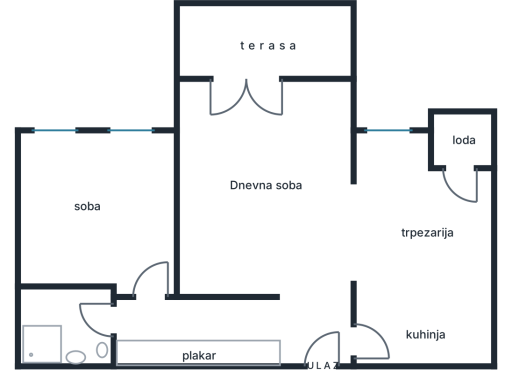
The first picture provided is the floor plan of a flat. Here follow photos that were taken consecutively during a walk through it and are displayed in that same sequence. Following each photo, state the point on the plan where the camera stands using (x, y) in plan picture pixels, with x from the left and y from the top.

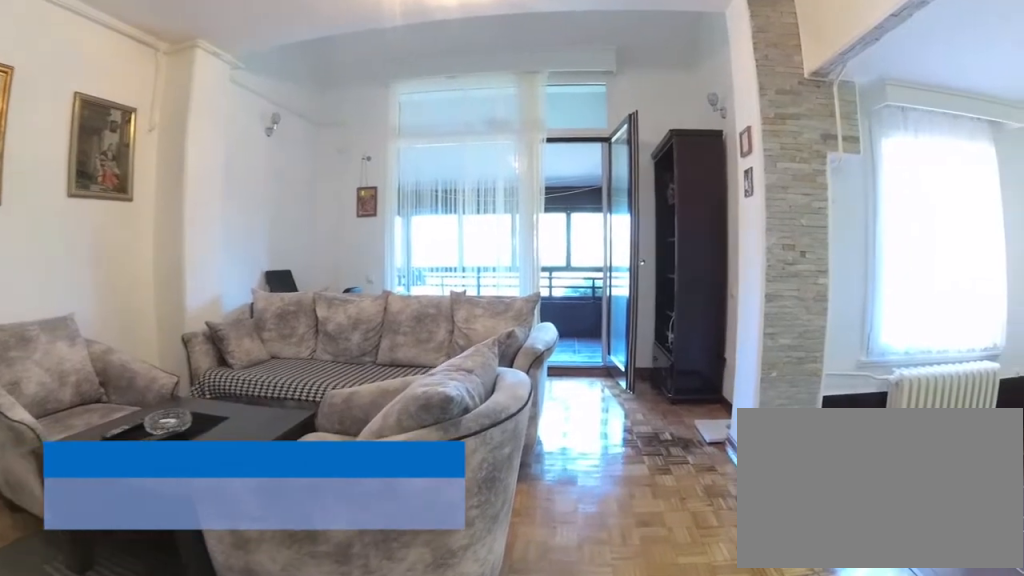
(306, 272)
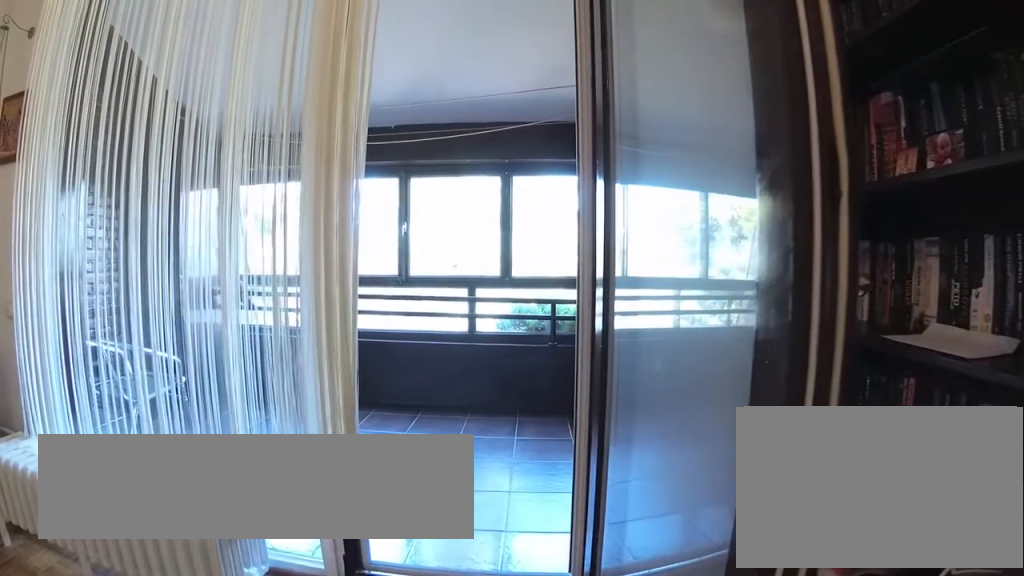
(268, 142)
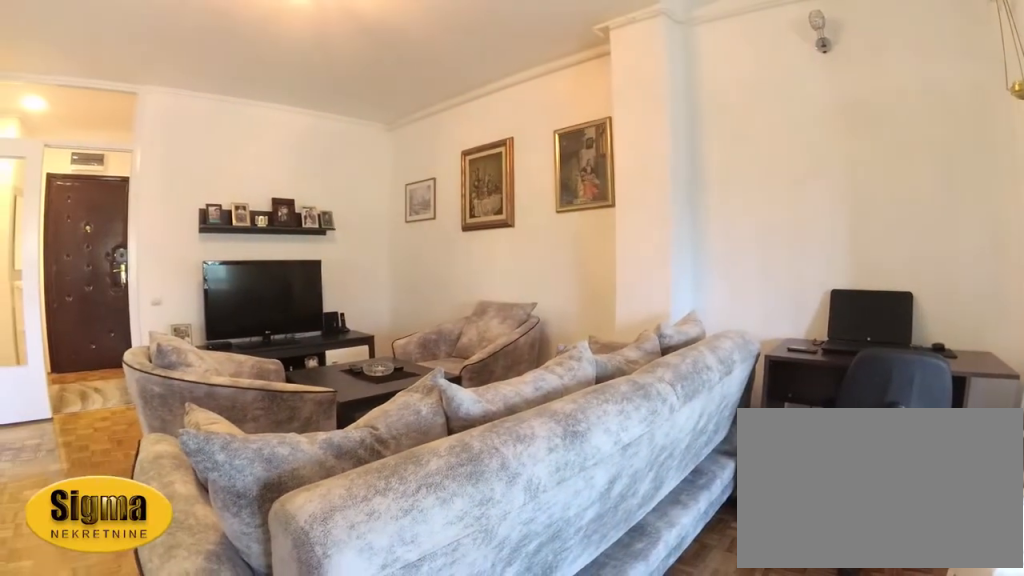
(288, 100)
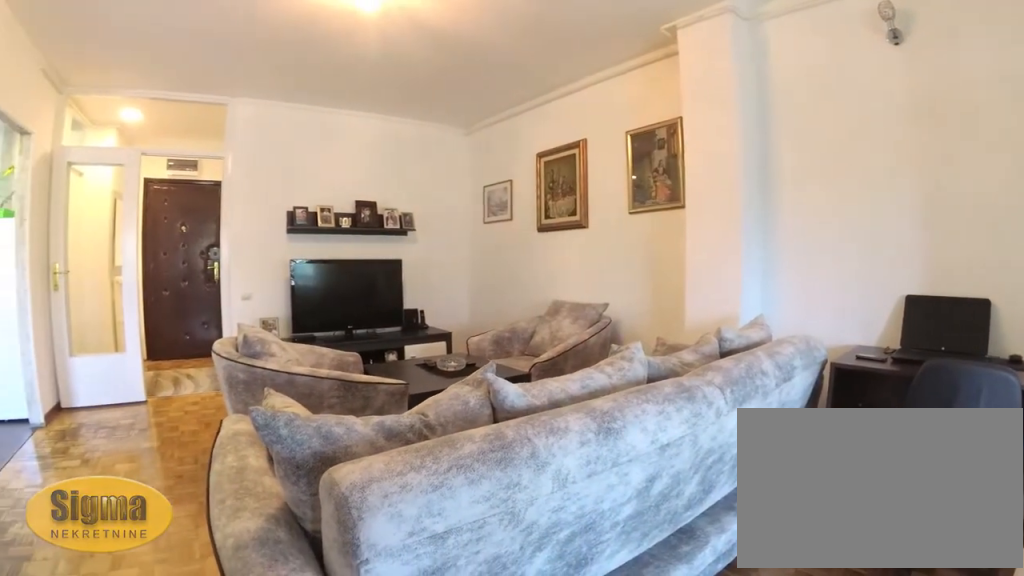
(285, 96)
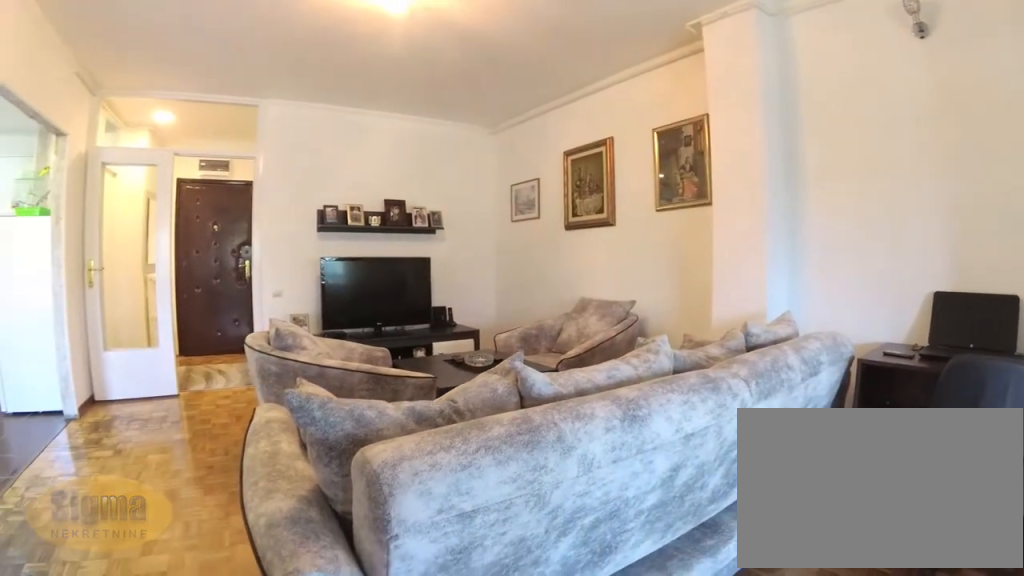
(285, 96)
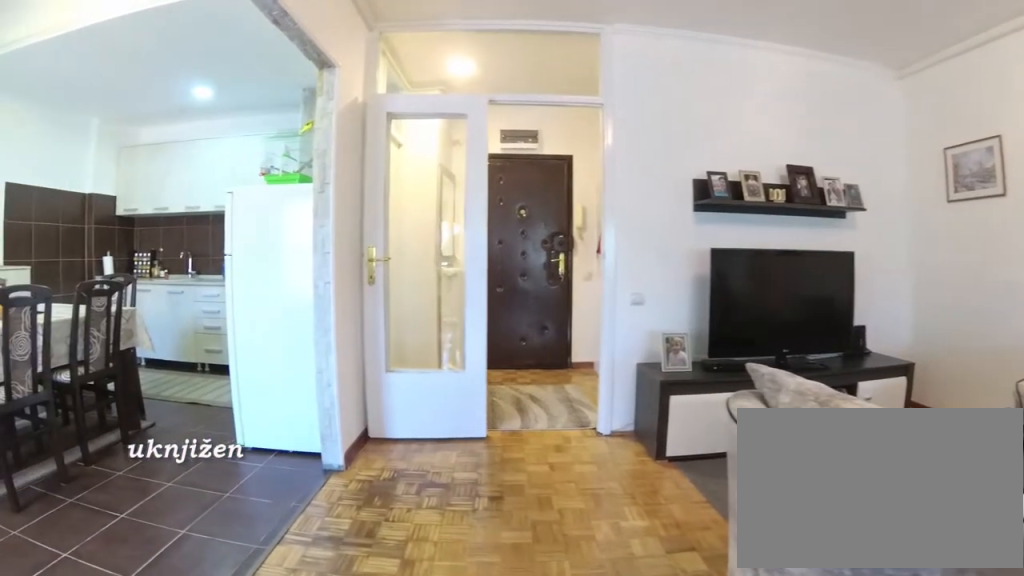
(306, 188)
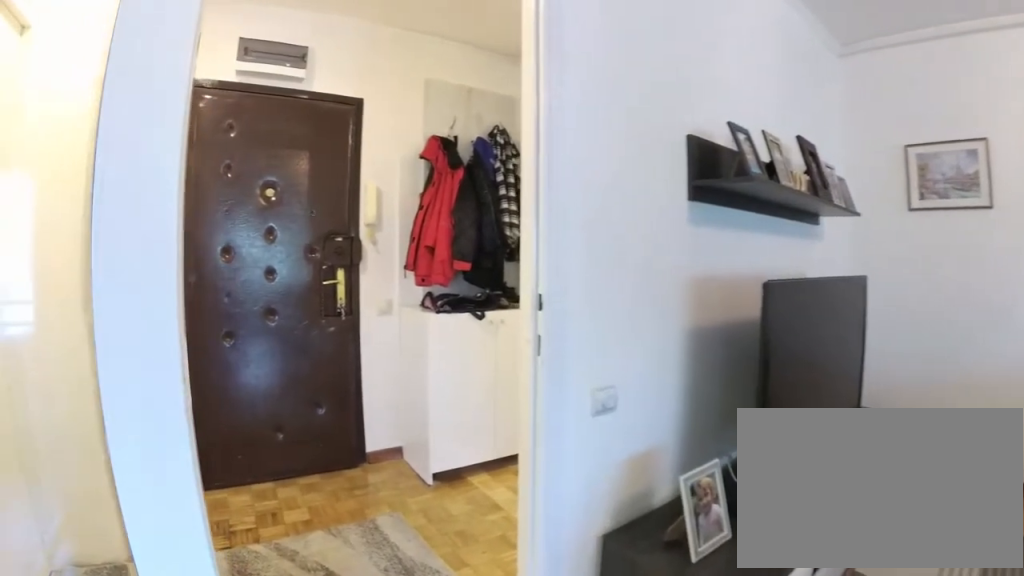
(329, 260)
